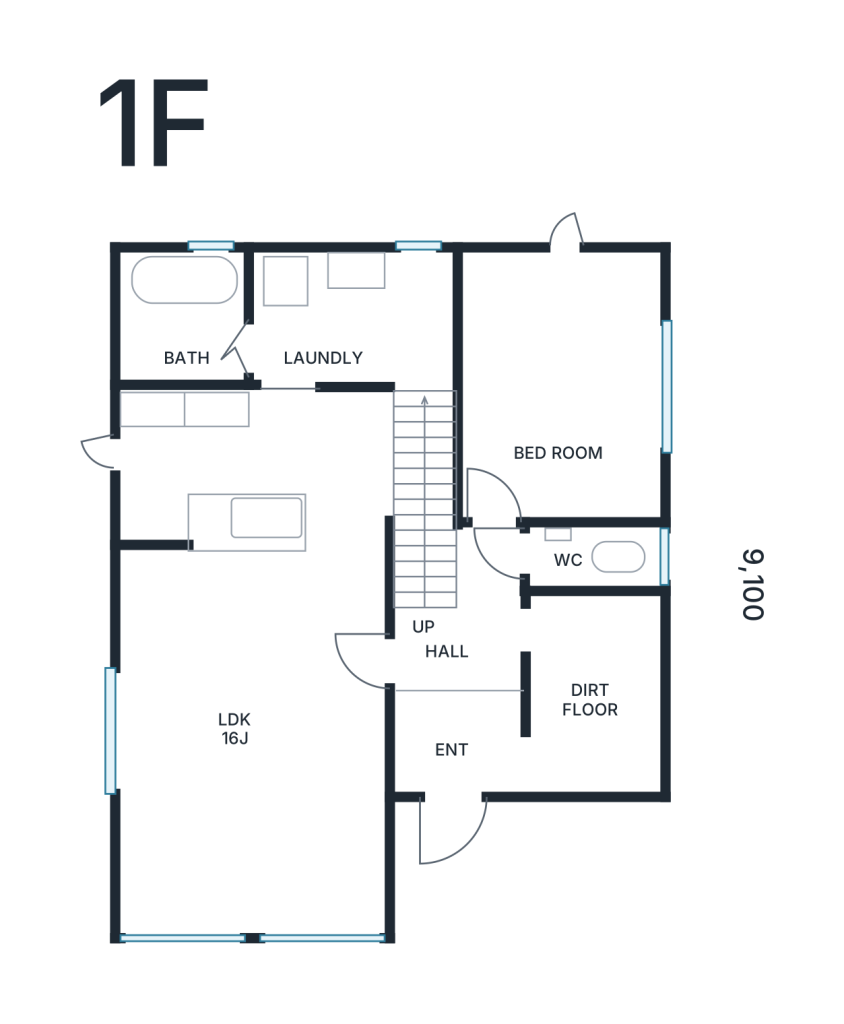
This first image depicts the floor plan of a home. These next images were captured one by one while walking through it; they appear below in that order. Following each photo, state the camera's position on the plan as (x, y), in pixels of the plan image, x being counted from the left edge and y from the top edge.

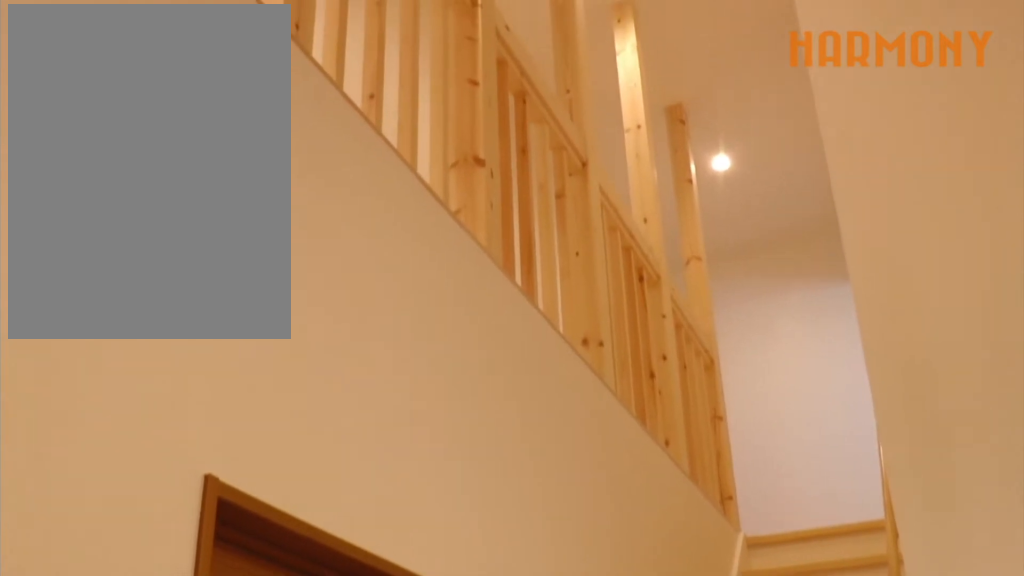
(477, 759)
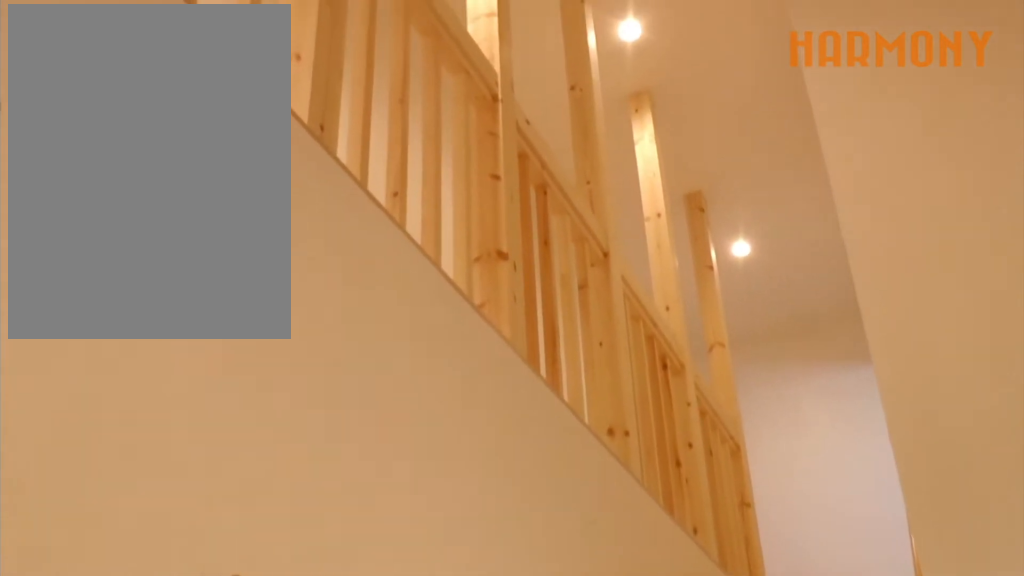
(477, 759)
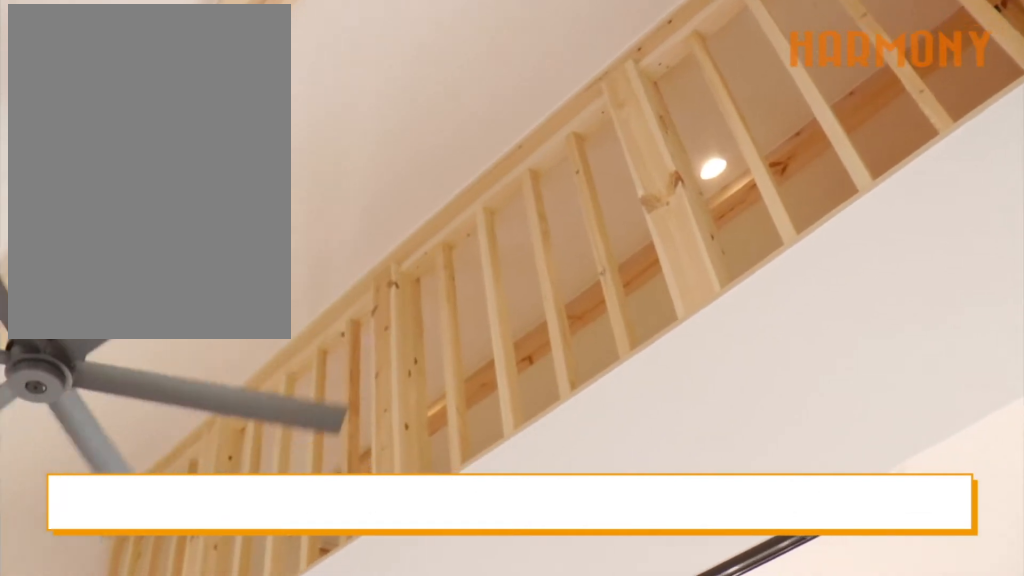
(223, 846)
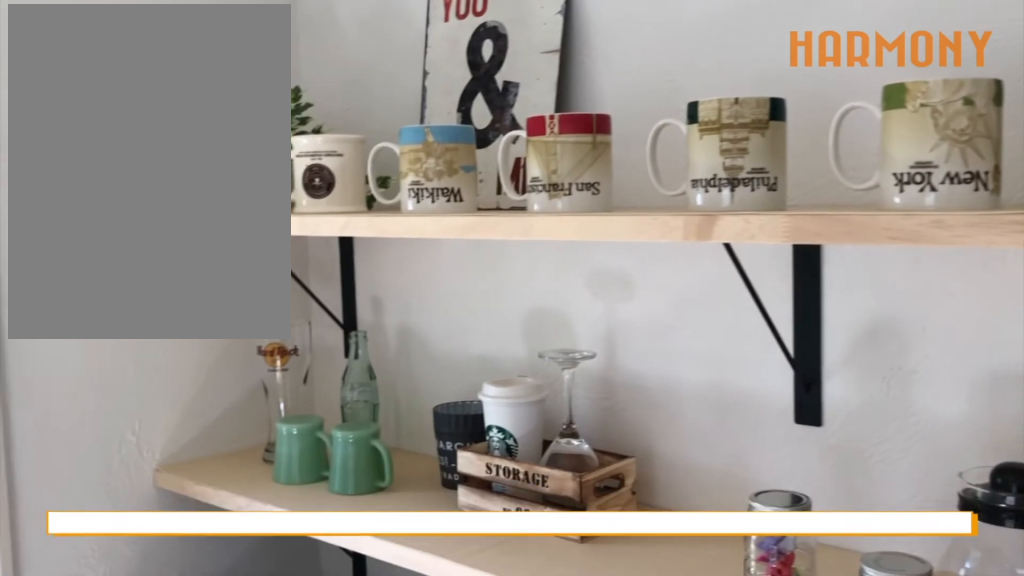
(232, 462)
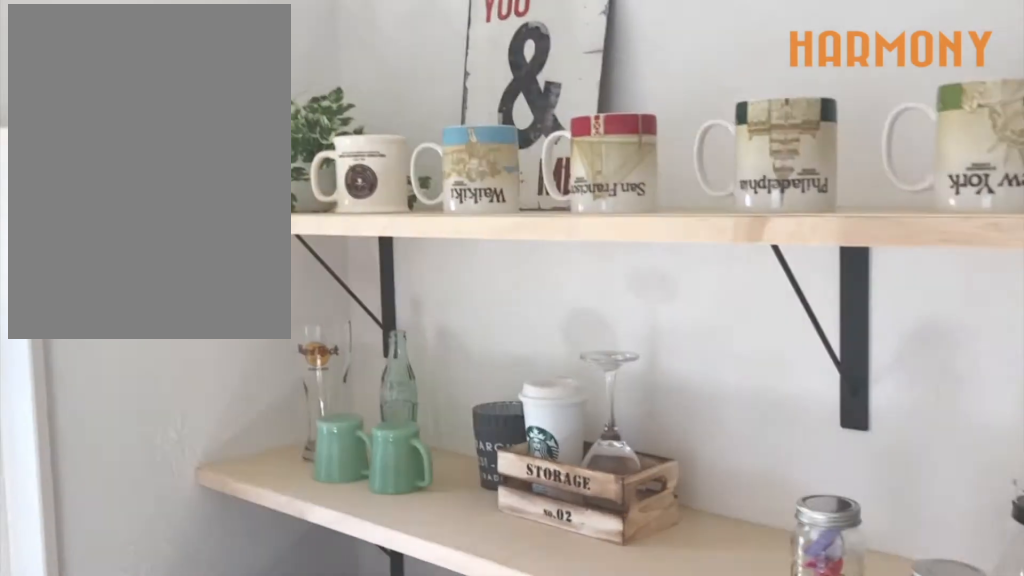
(232, 462)
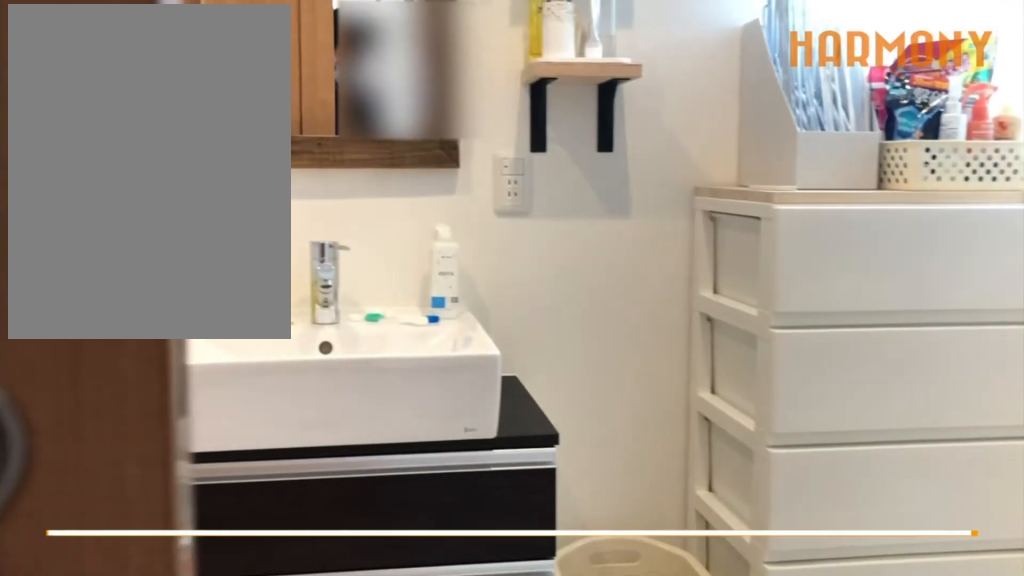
(318, 357)
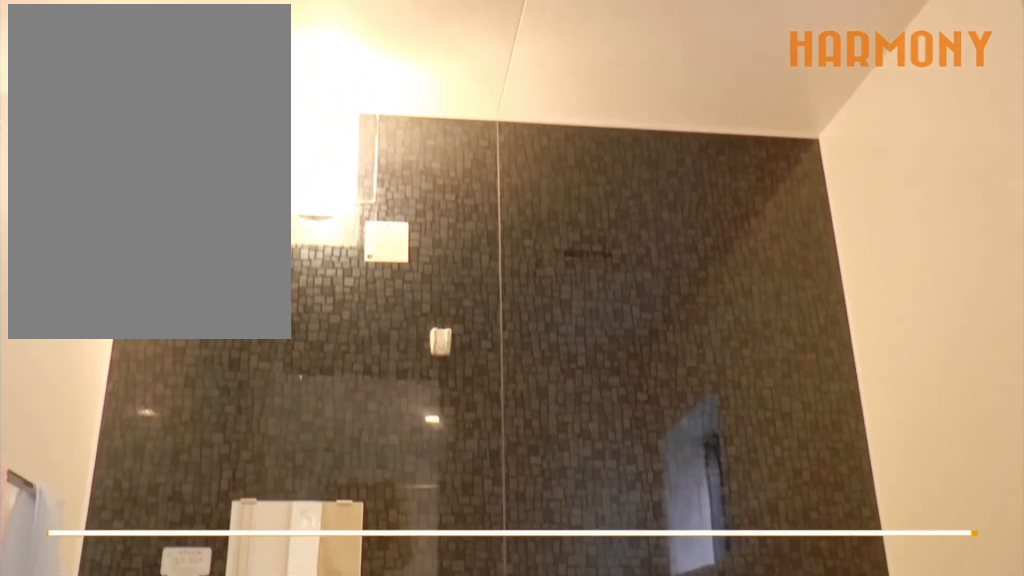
(219, 350)
